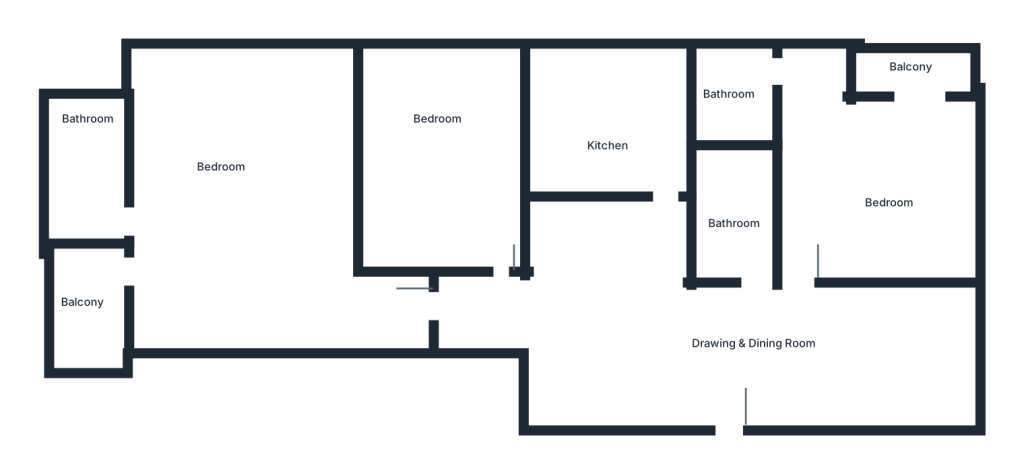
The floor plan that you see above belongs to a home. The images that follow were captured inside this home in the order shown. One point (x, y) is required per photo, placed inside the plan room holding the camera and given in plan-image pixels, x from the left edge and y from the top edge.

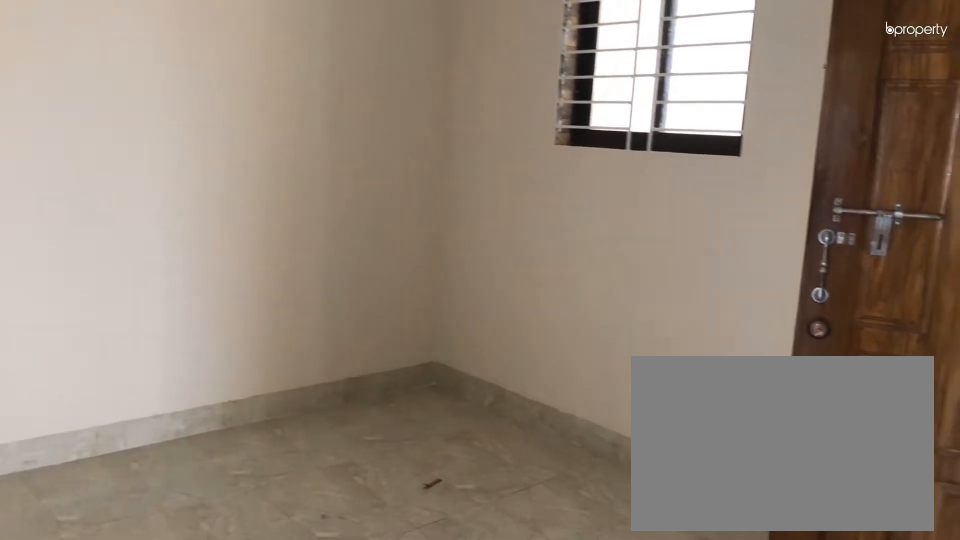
(726, 349)
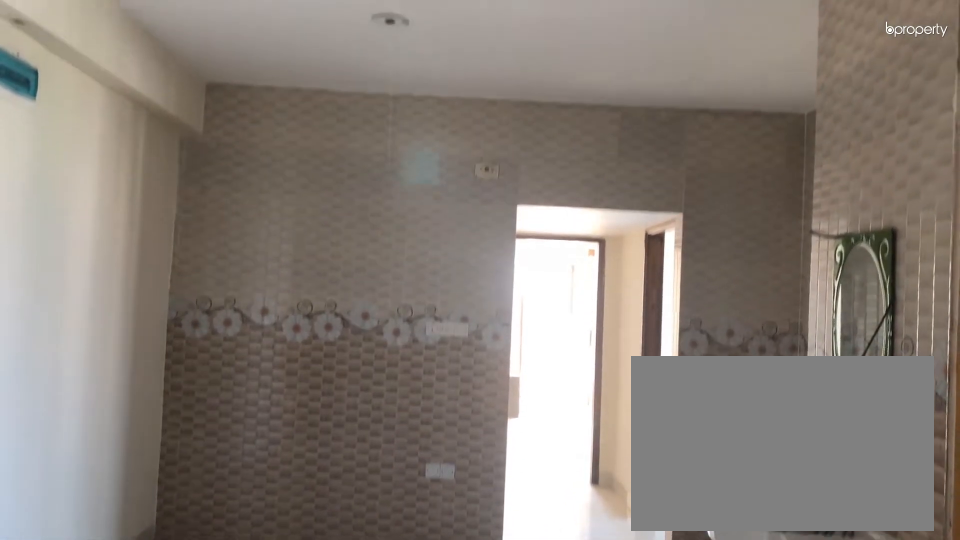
(726, 349)
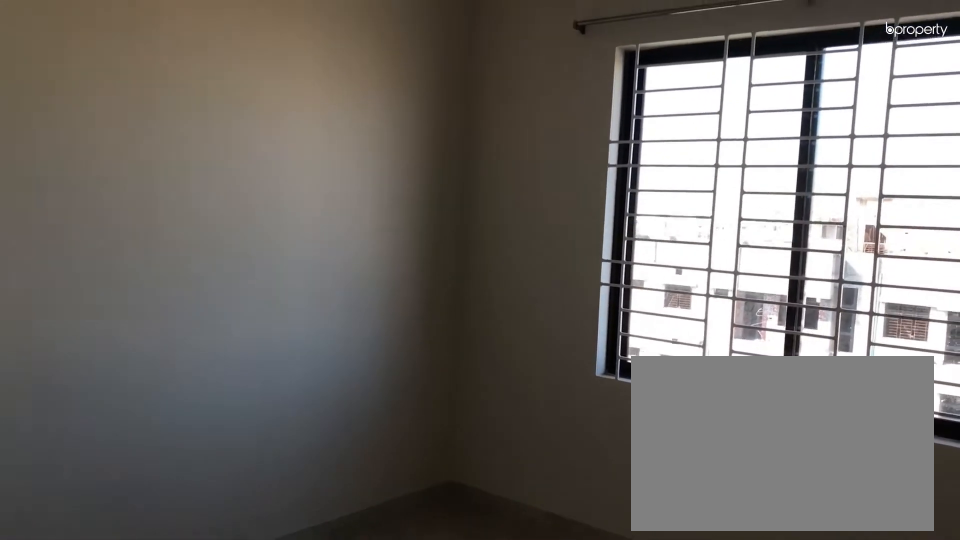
(447, 166)
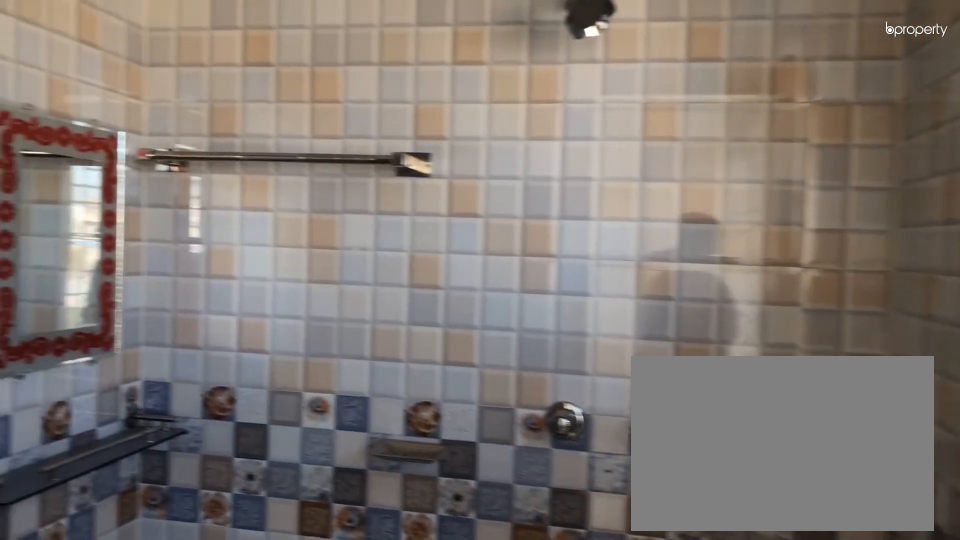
(734, 106)
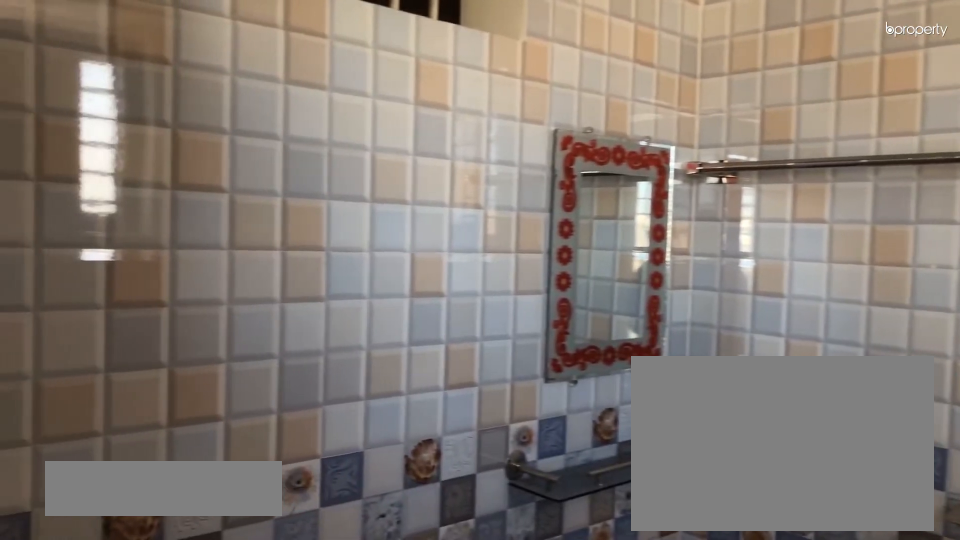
(734, 106)
